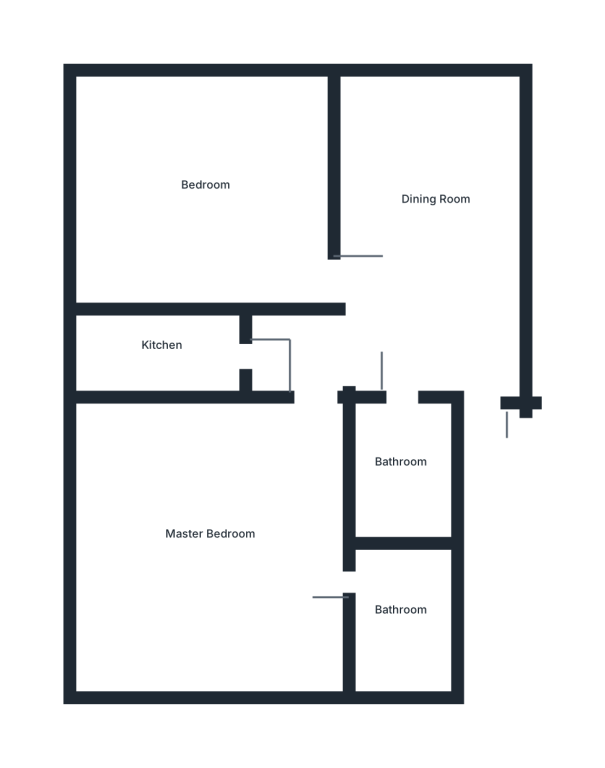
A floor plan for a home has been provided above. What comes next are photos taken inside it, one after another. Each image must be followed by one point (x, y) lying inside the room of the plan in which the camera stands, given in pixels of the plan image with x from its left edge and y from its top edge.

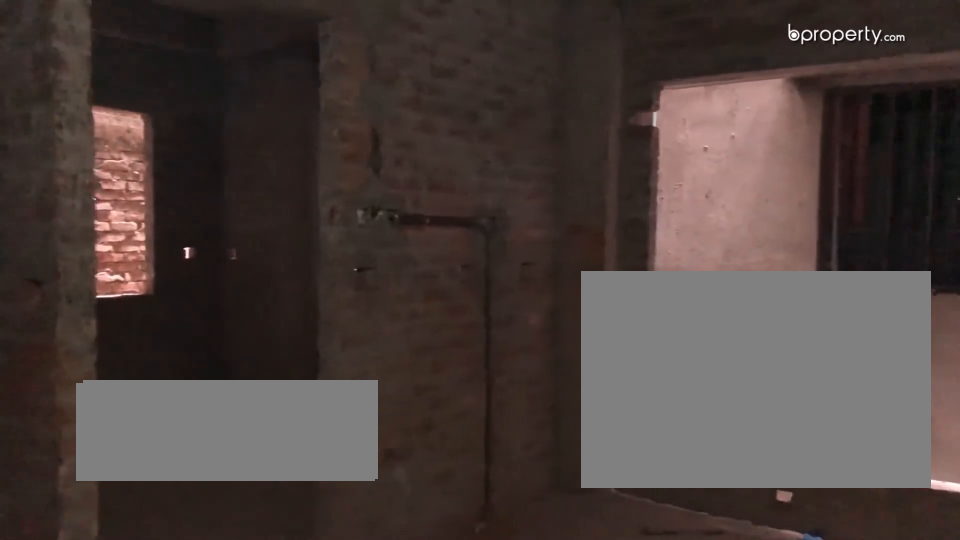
(430, 296)
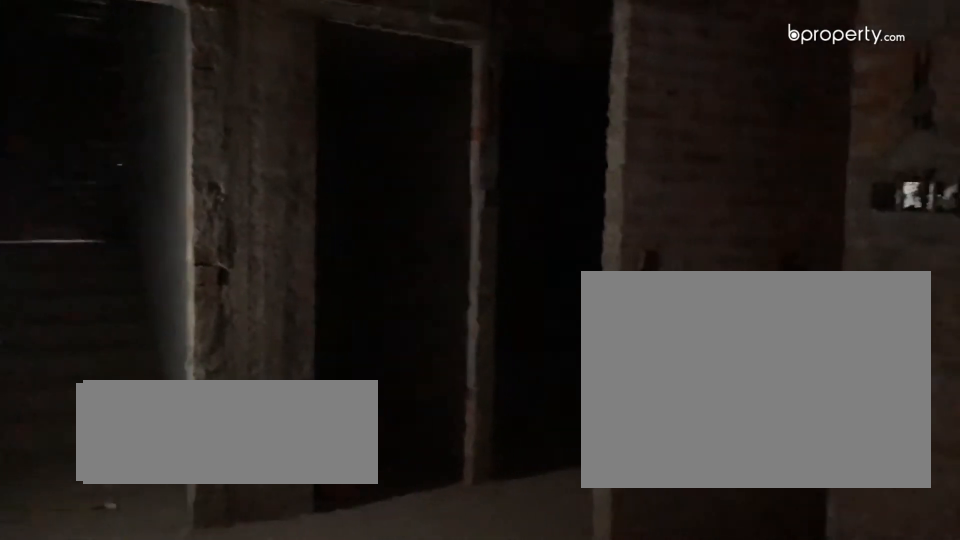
(430, 296)
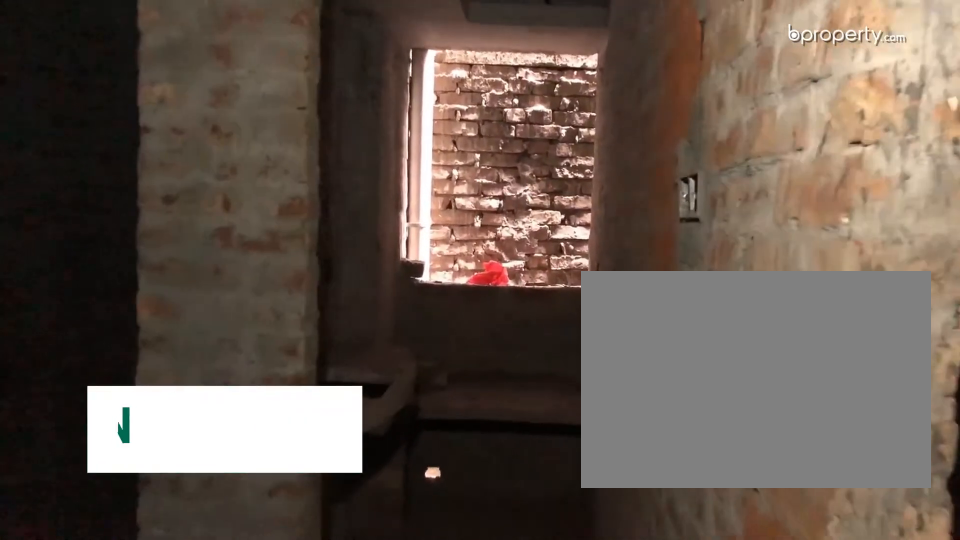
(181, 355)
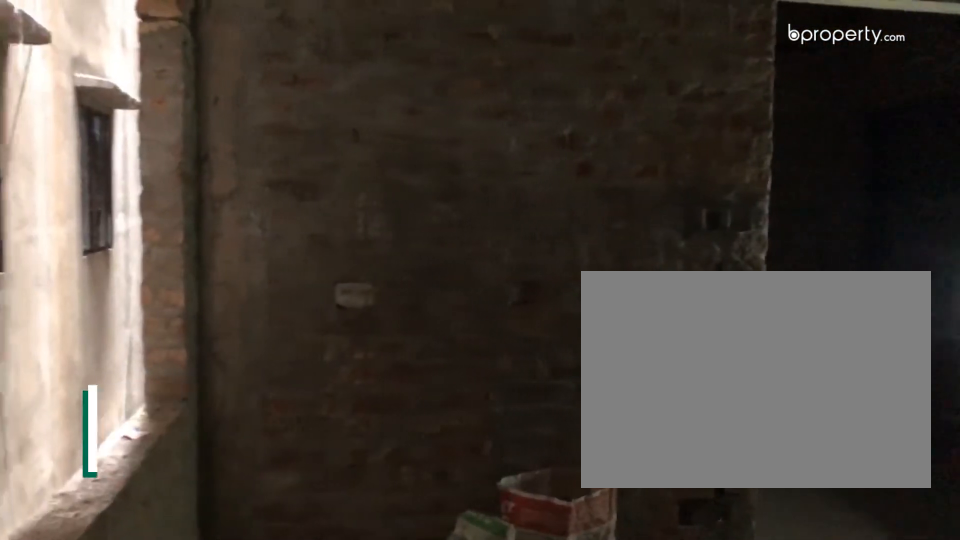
(205, 207)
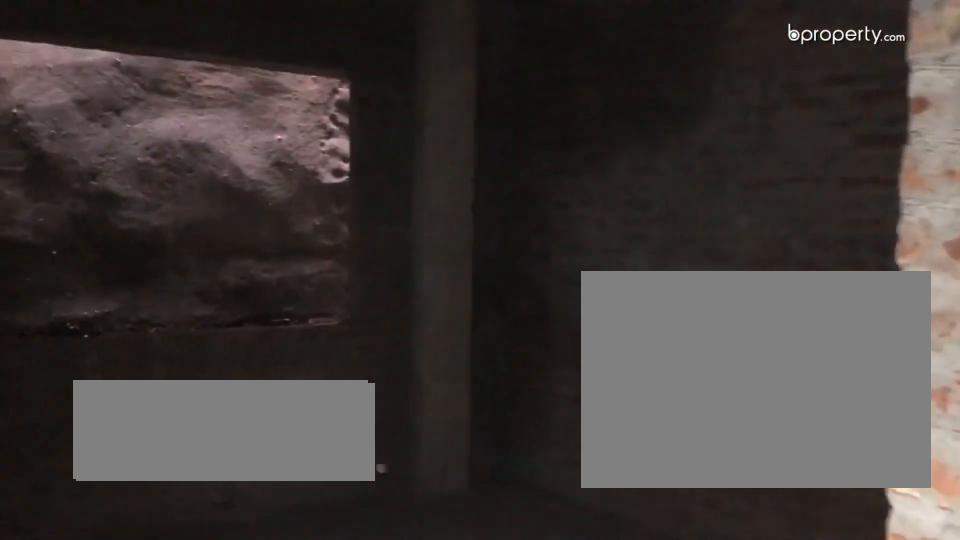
(222, 555)
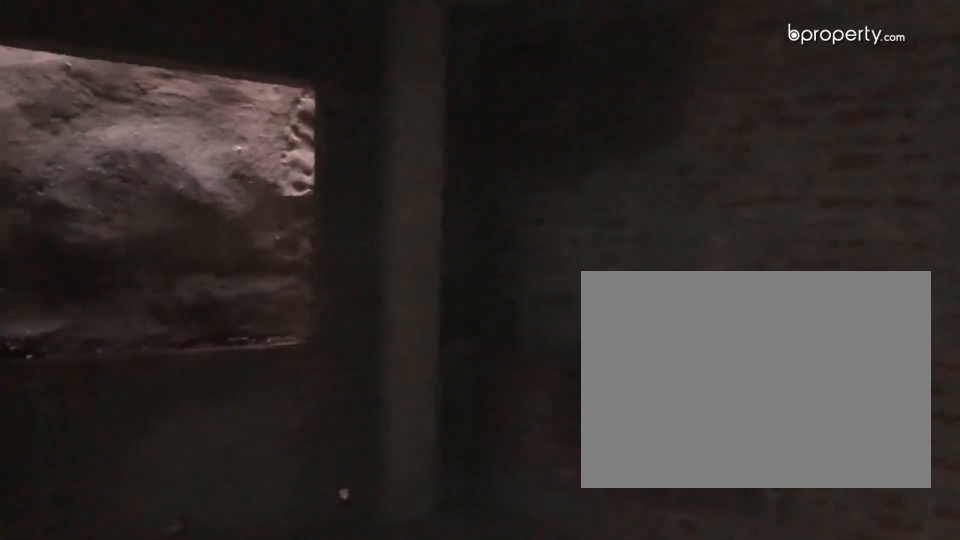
(222, 555)
